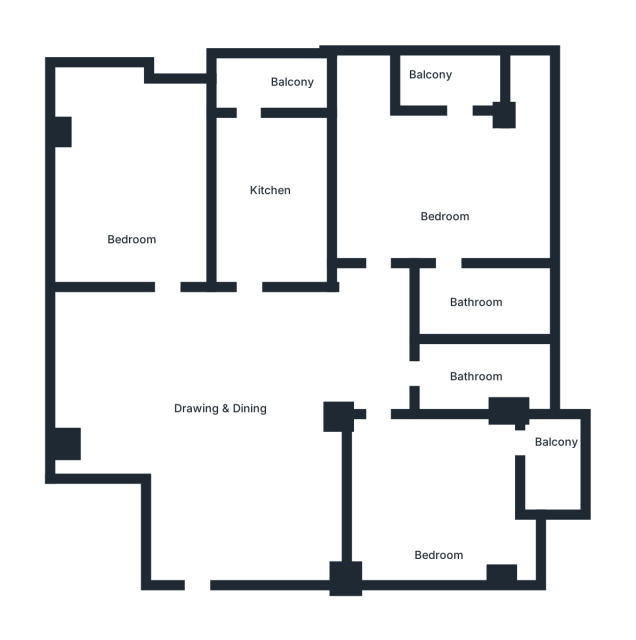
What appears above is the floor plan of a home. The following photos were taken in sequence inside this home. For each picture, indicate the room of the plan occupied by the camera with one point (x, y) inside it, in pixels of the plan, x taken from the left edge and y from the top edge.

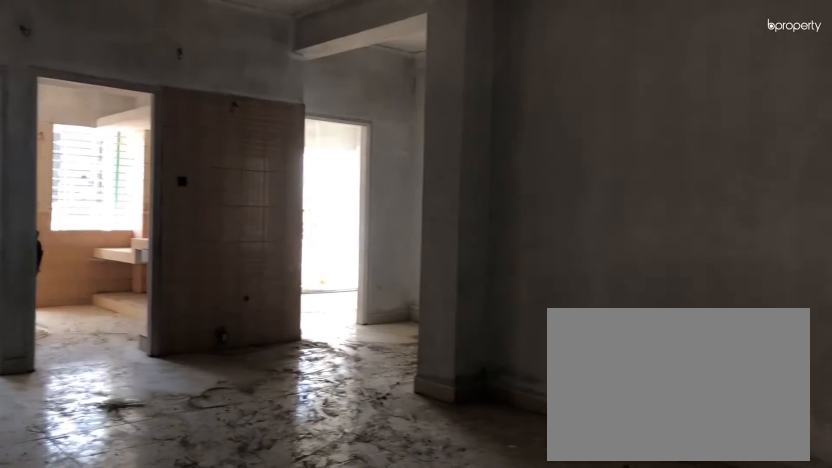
(235, 418)
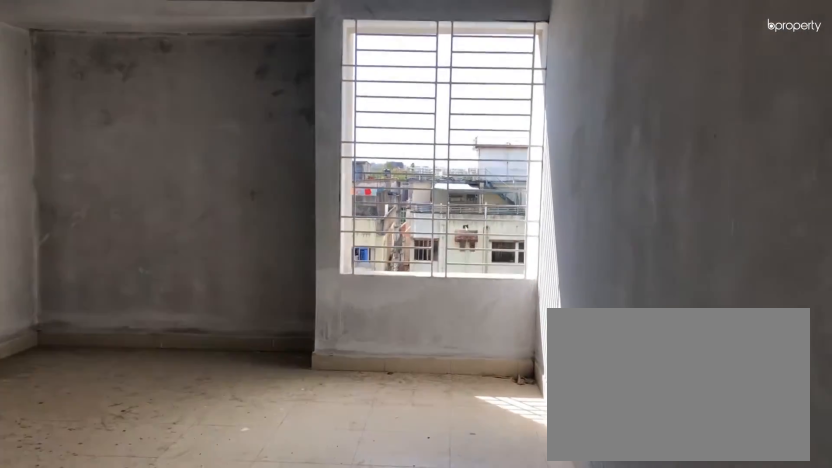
(126, 214)
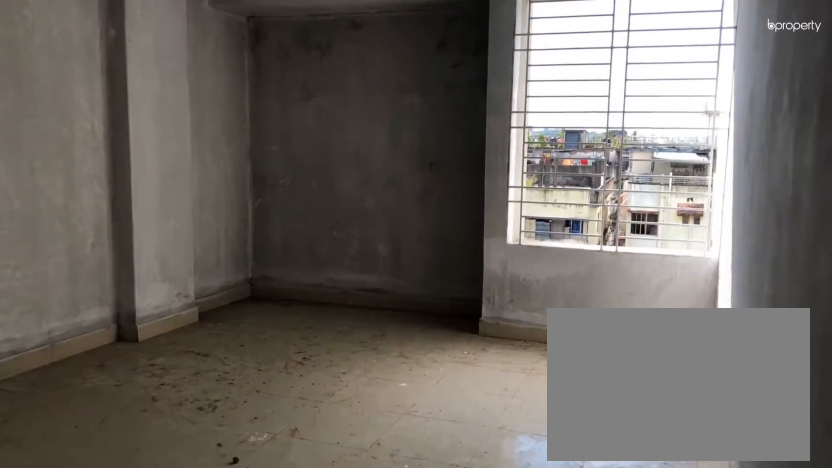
(126, 214)
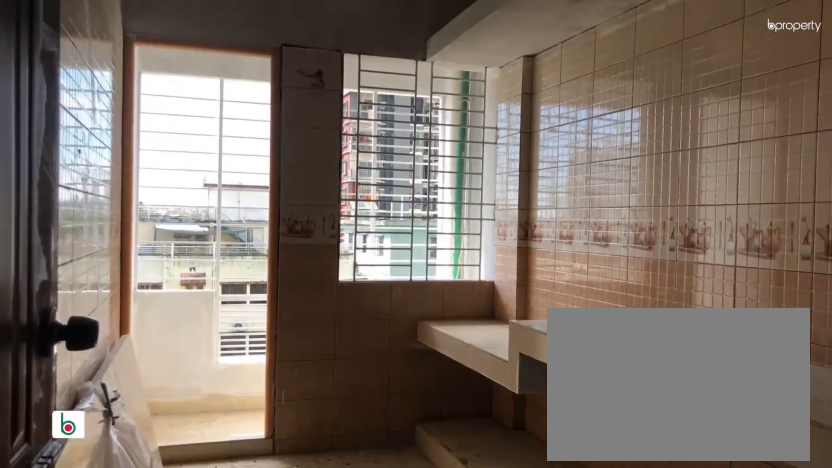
(273, 207)
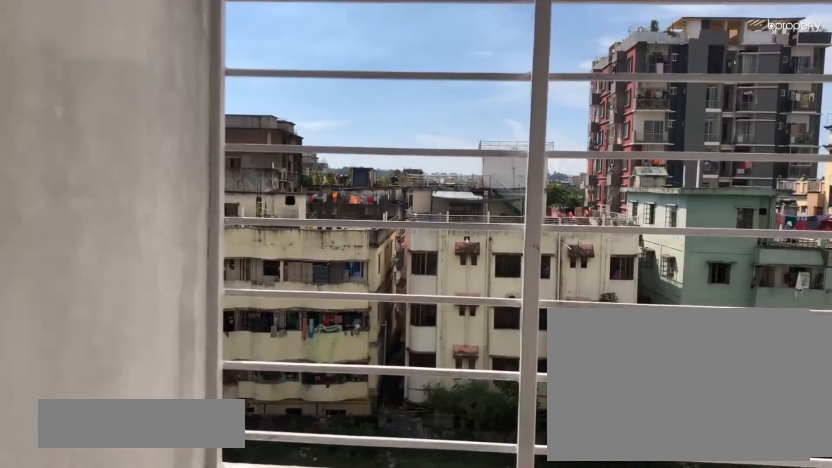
(287, 83)
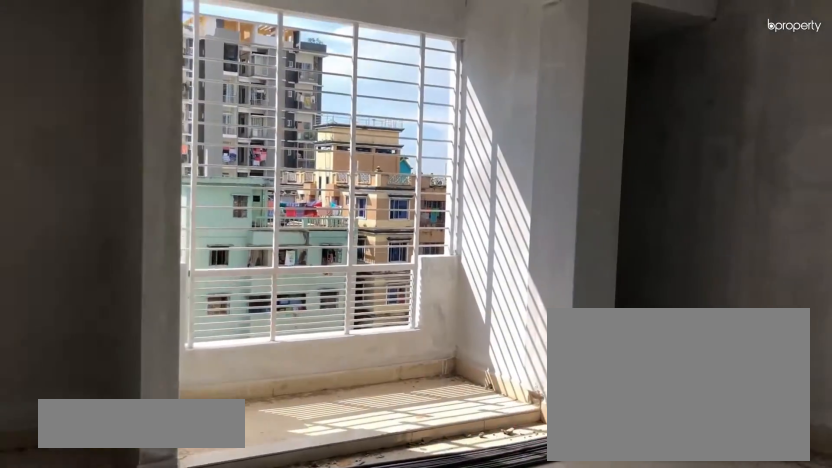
(452, 182)
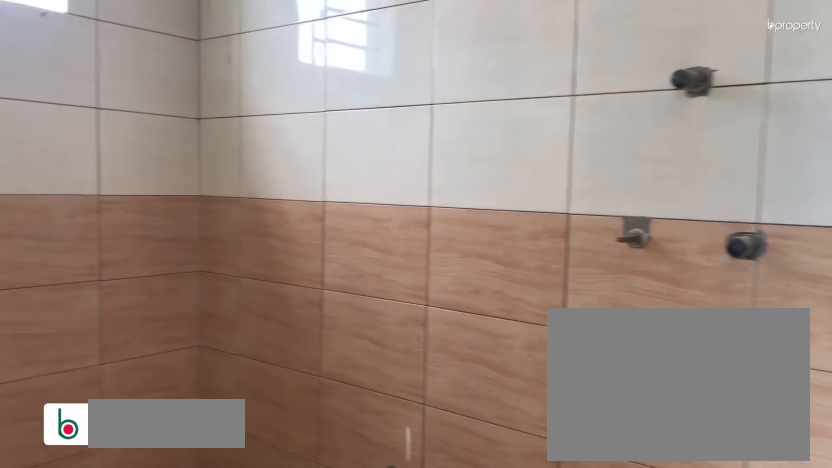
(484, 296)
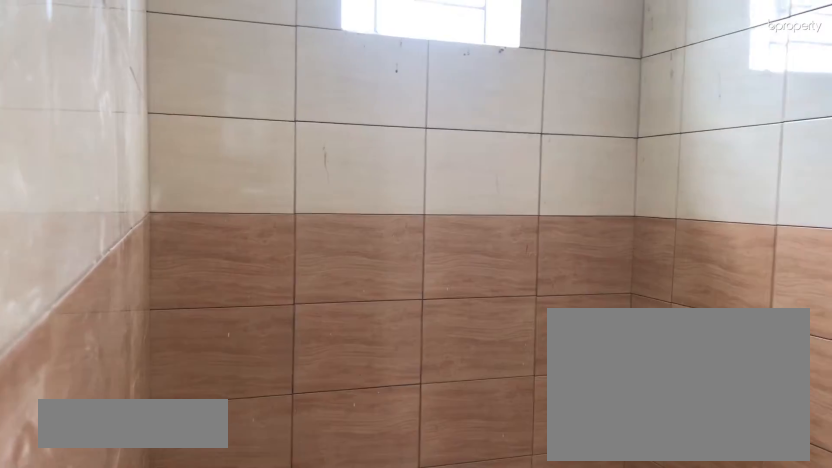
(484, 296)
